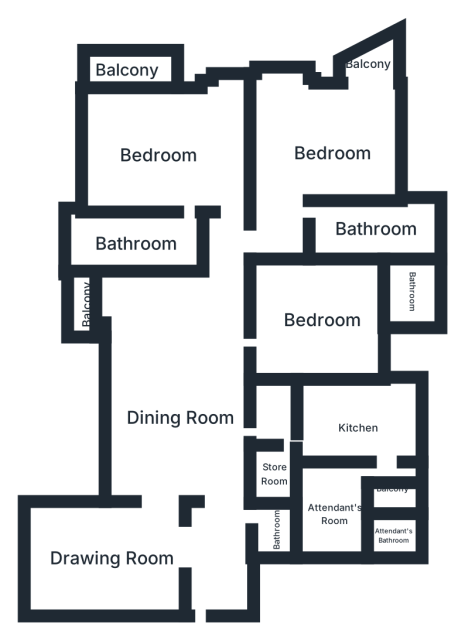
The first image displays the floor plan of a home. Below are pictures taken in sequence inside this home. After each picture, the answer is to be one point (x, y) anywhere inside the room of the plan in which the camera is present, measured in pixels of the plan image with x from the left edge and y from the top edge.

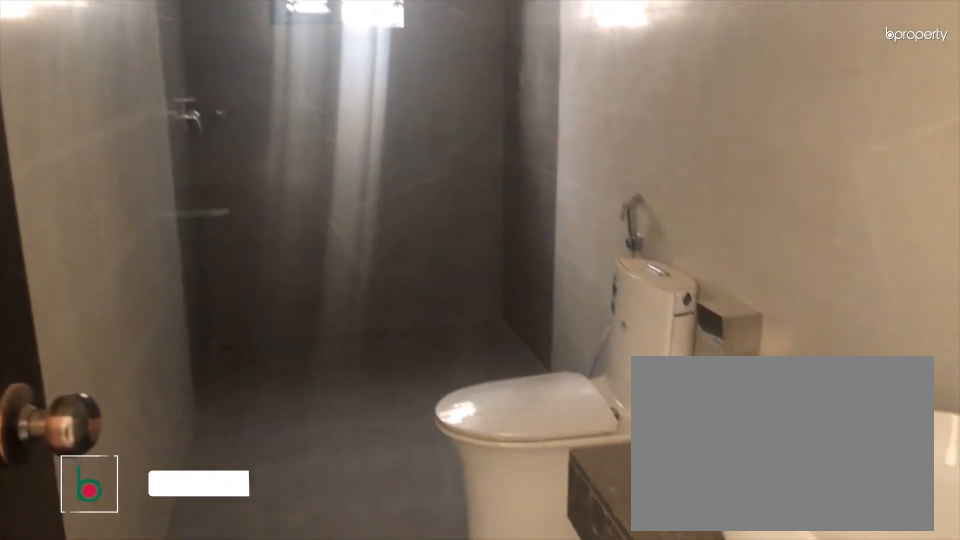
(373, 235)
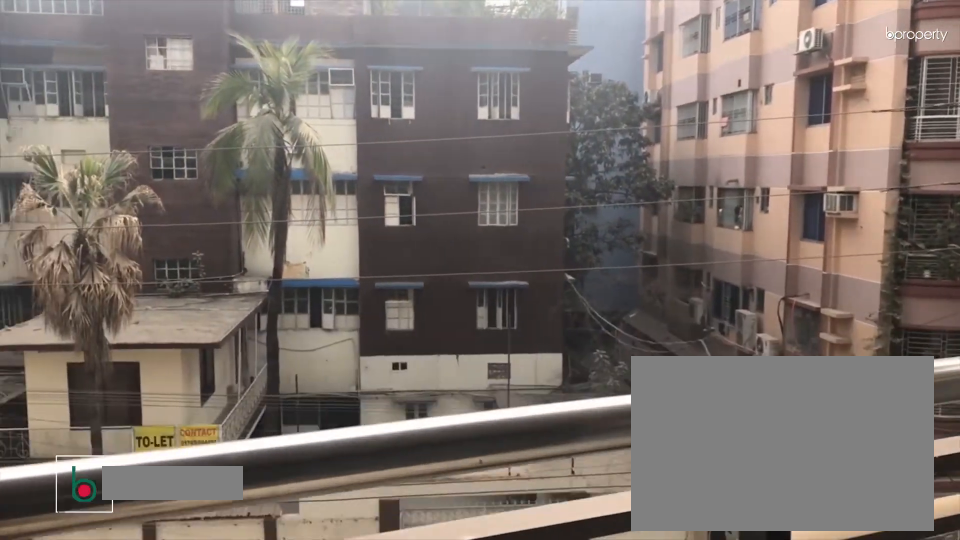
(370, 64)
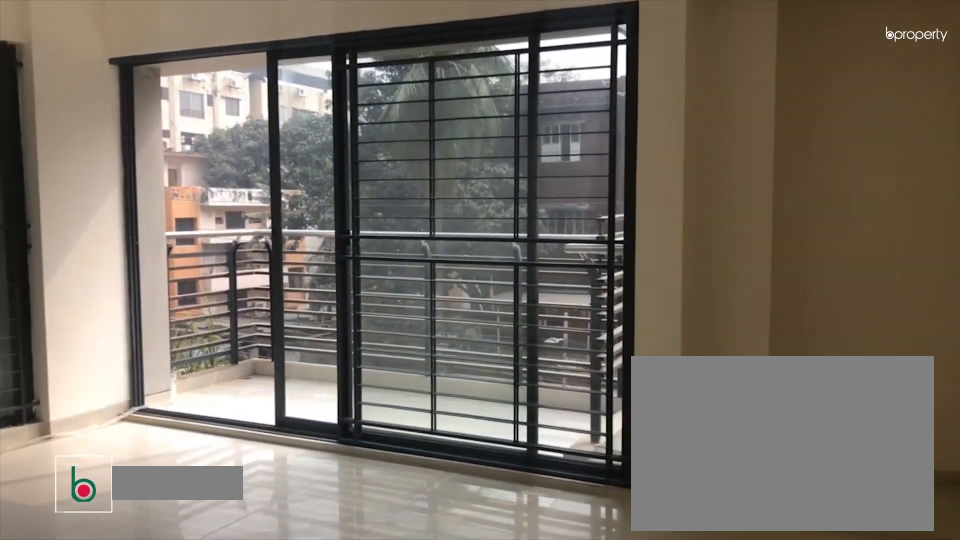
(158, 156)
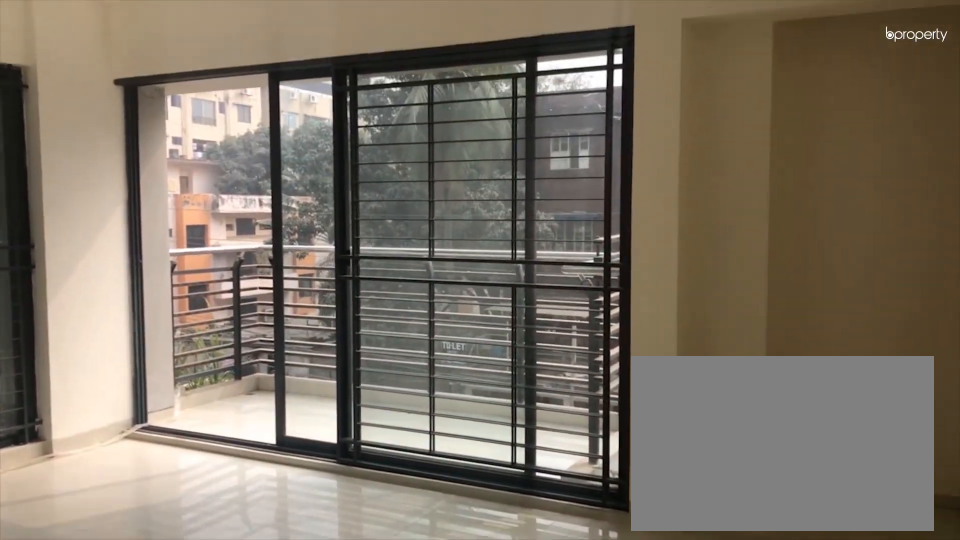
(158, 156)
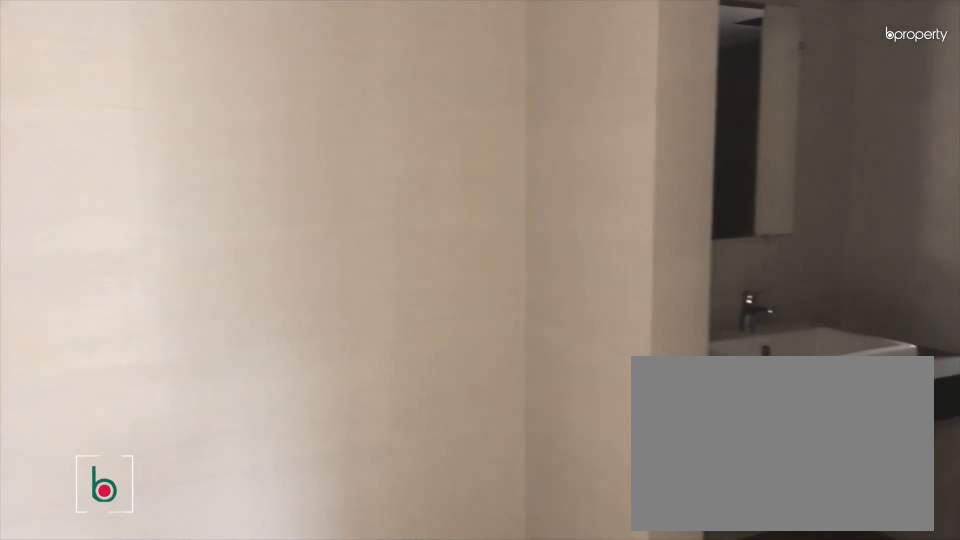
(132, 241)
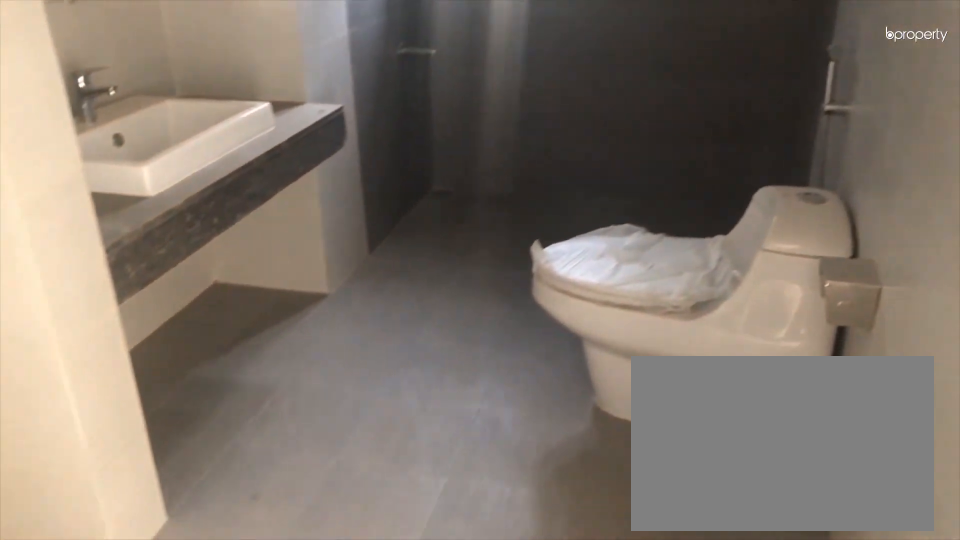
(132, 241)
